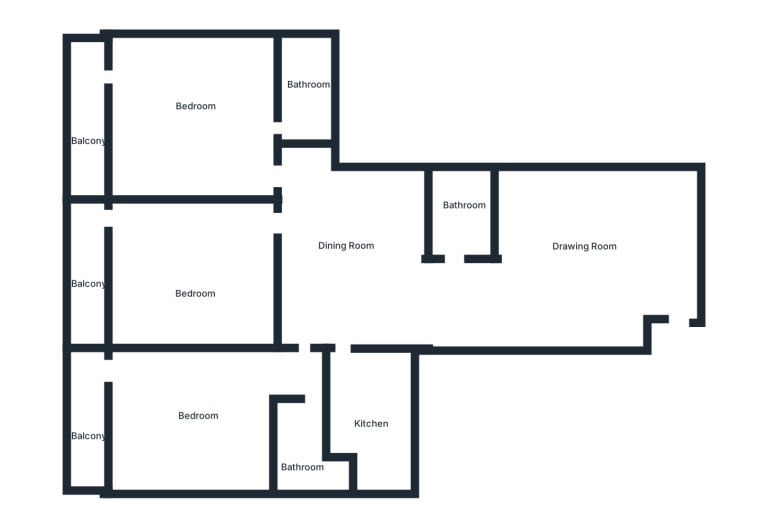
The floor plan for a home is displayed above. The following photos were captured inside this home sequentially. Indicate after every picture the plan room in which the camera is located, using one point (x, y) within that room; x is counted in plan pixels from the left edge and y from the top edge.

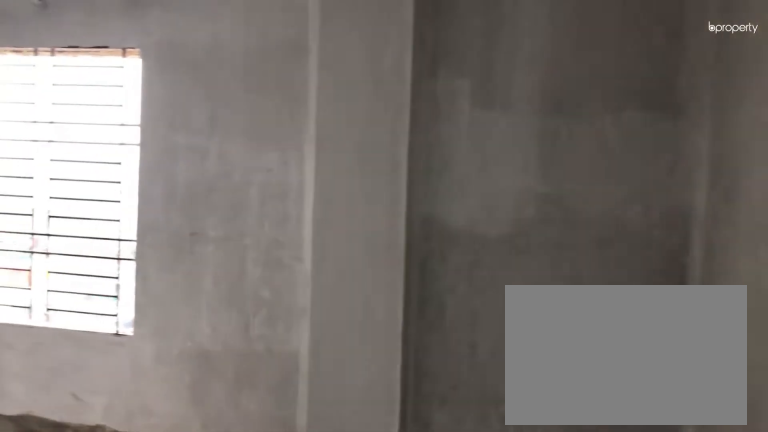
(654, 258)
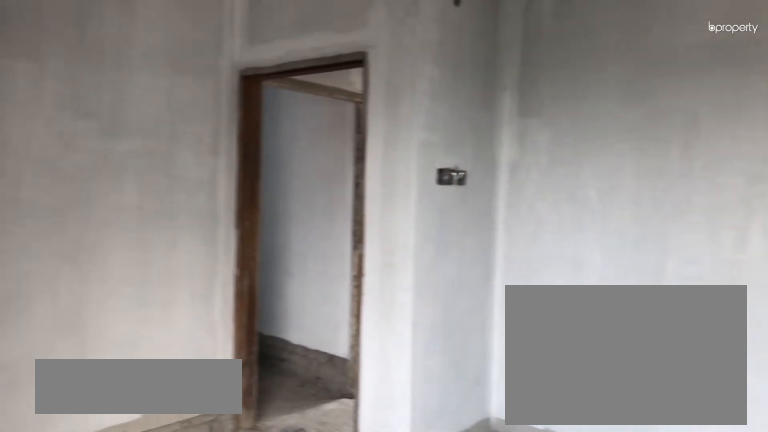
(590, 249)
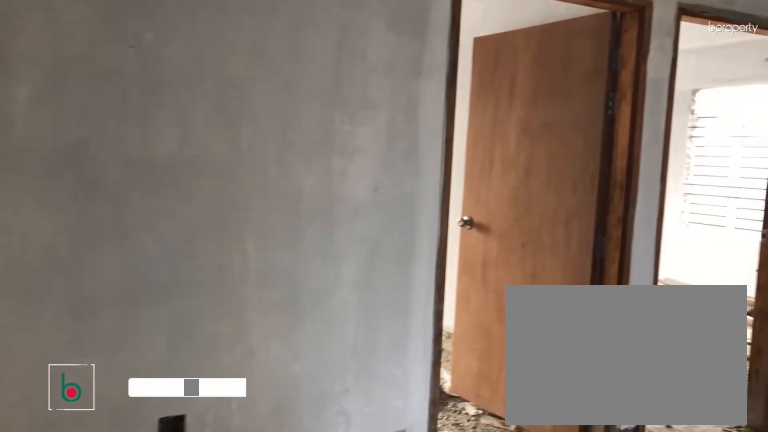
(334, 246)
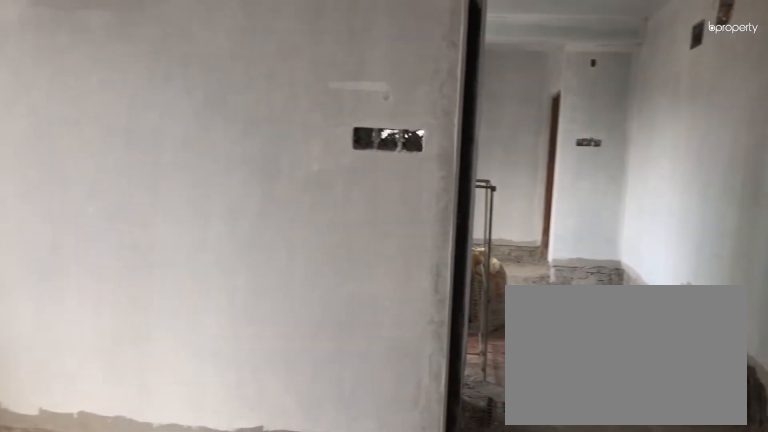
(334, 246)
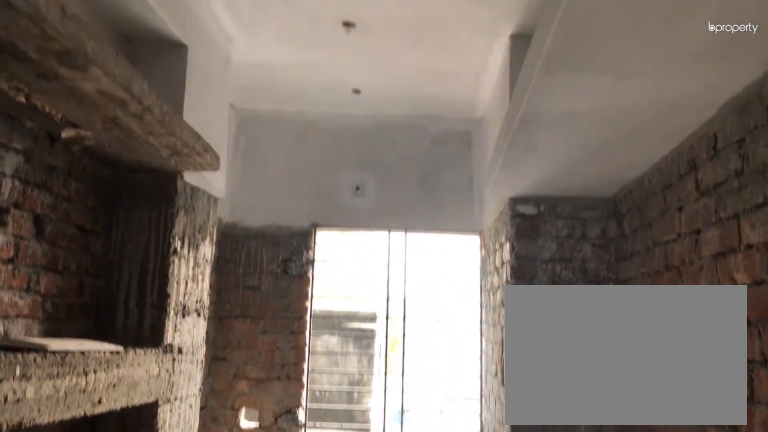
(368, 407)
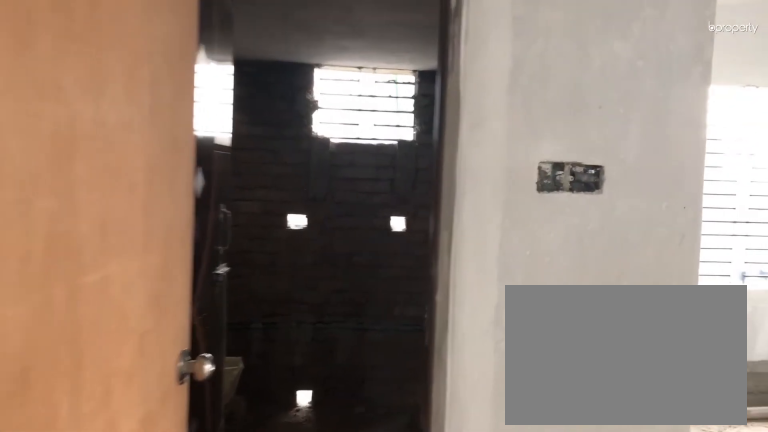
(294, 369)
